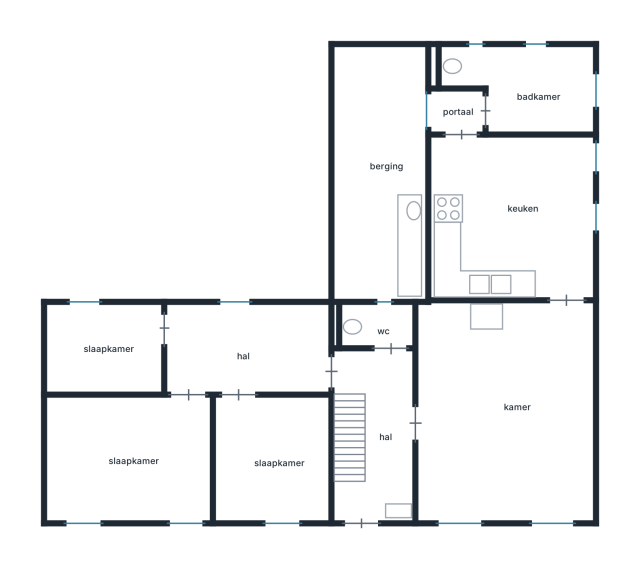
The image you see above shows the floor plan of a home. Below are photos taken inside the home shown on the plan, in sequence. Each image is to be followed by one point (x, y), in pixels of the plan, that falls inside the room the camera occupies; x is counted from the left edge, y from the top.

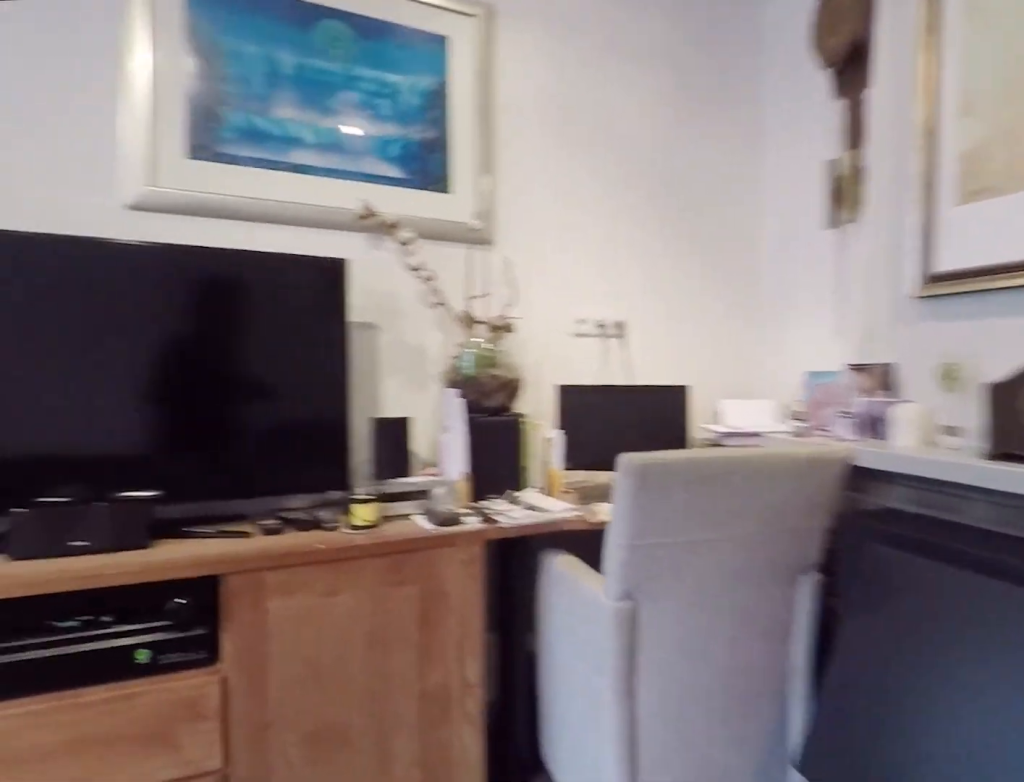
(504, 415)
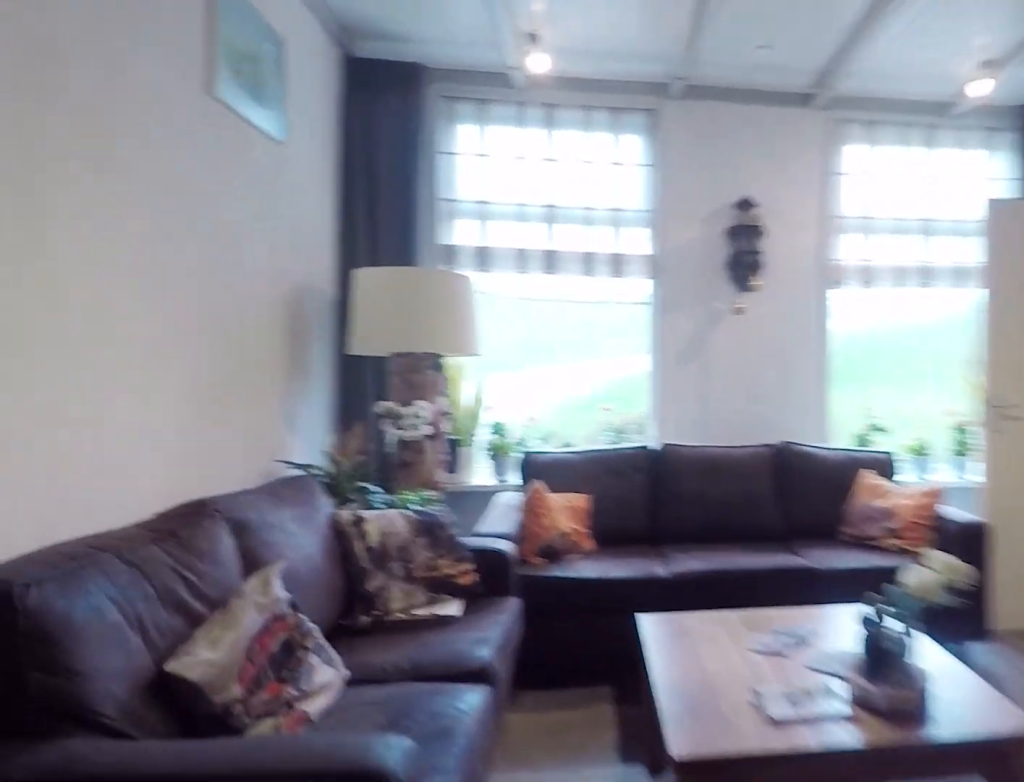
(504, 415)
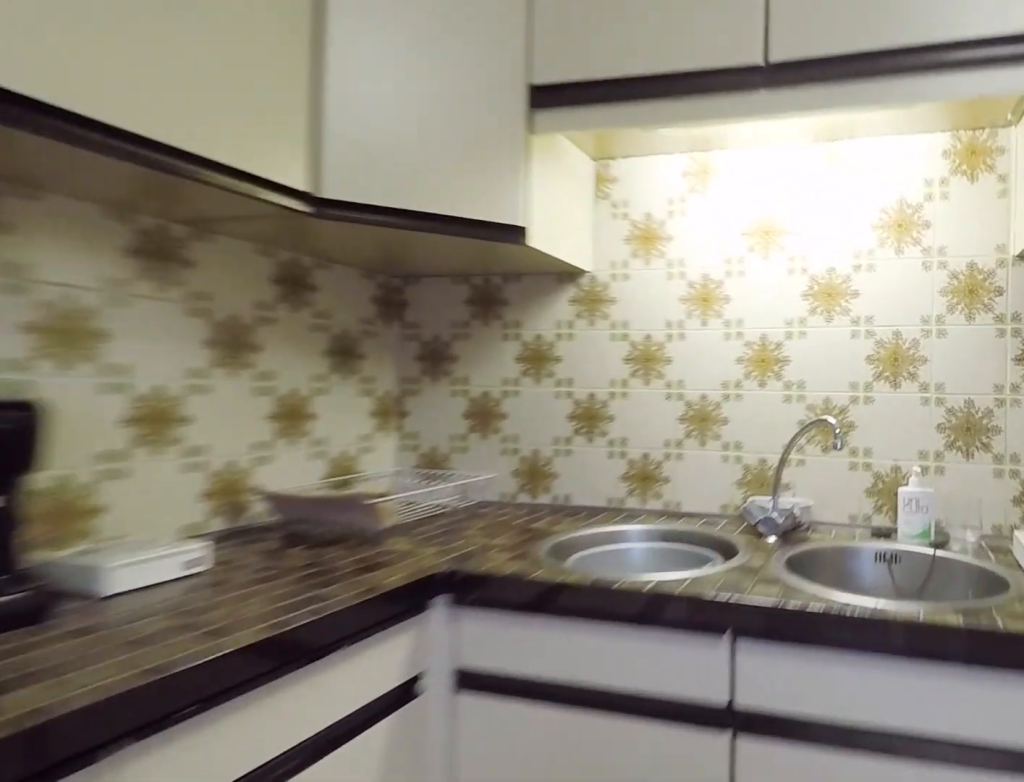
(510, 219)
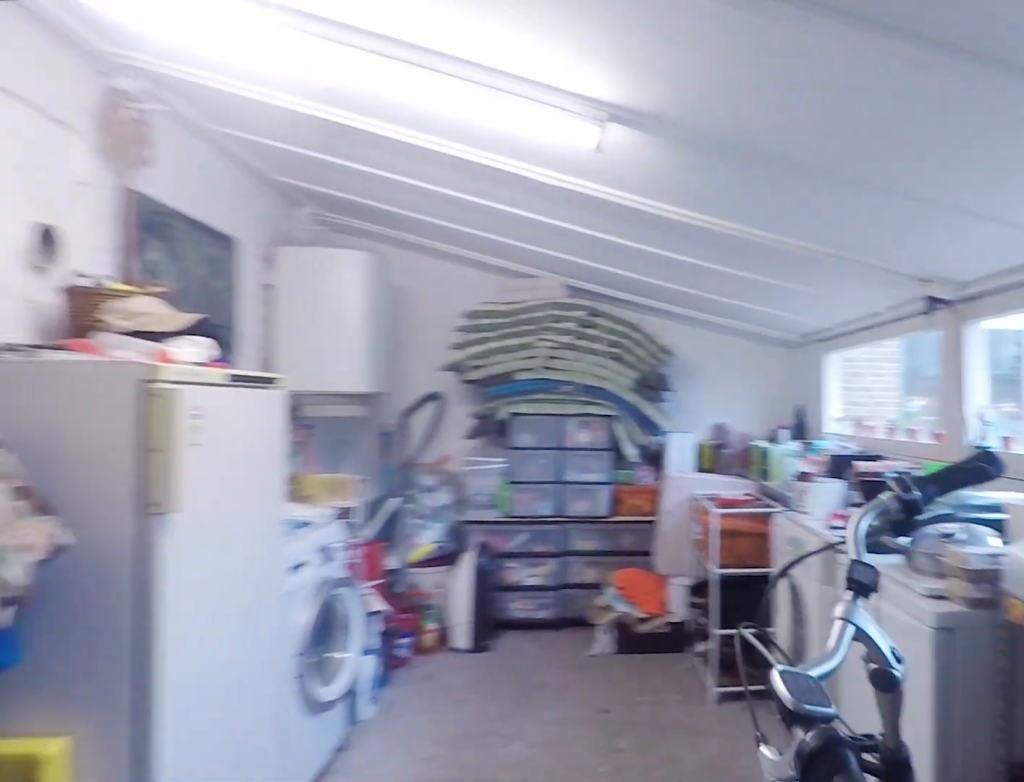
(410, 245)
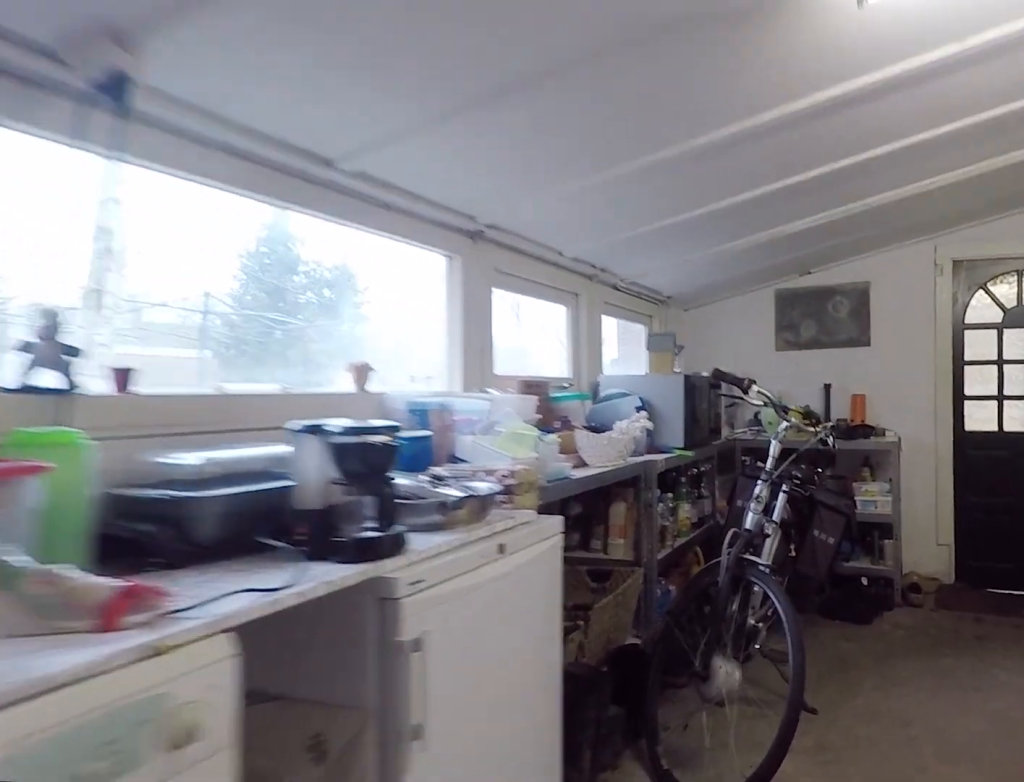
(410, 245)
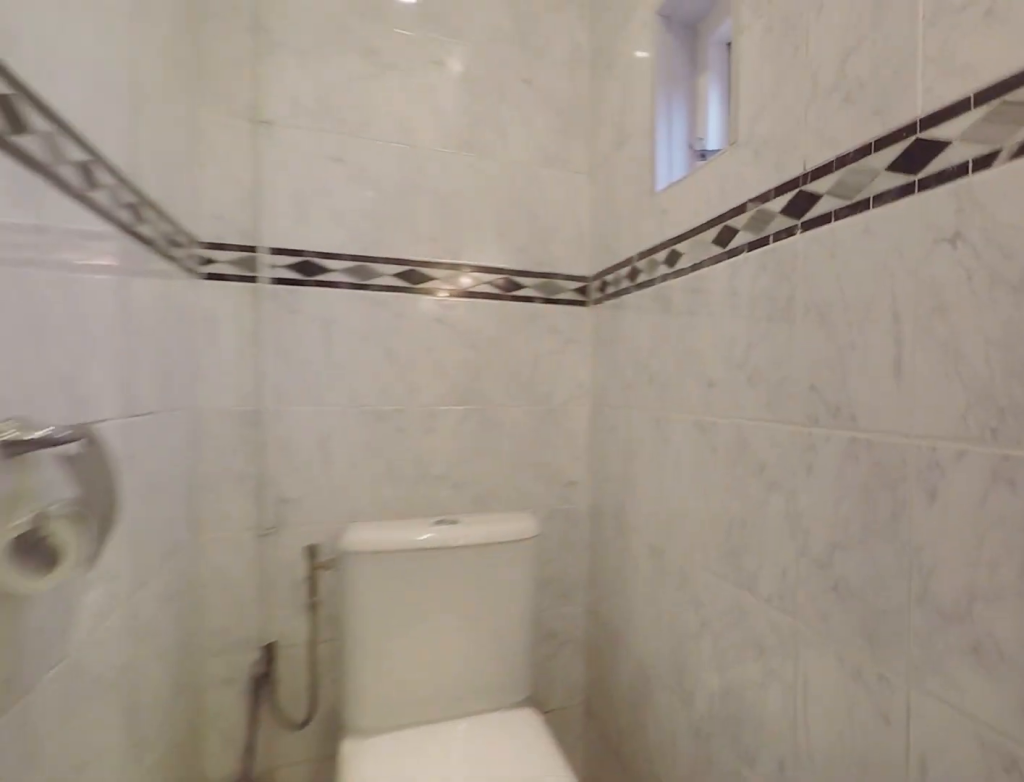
(527, 87)
